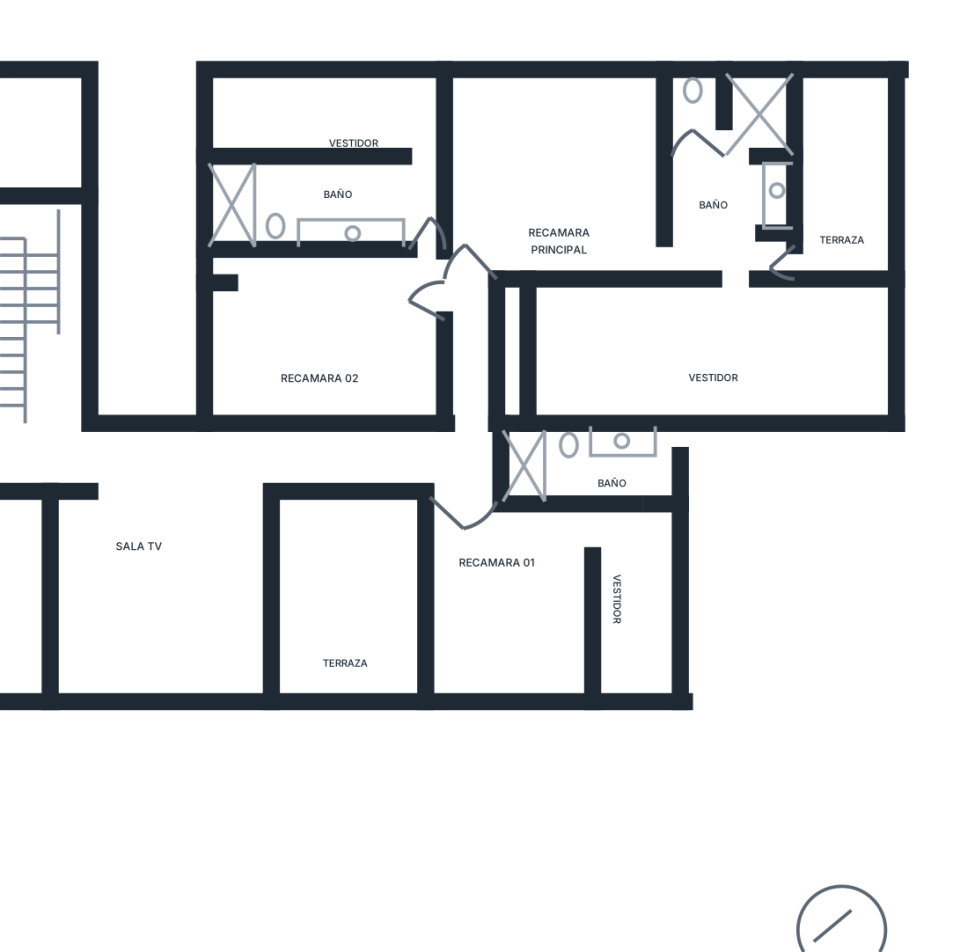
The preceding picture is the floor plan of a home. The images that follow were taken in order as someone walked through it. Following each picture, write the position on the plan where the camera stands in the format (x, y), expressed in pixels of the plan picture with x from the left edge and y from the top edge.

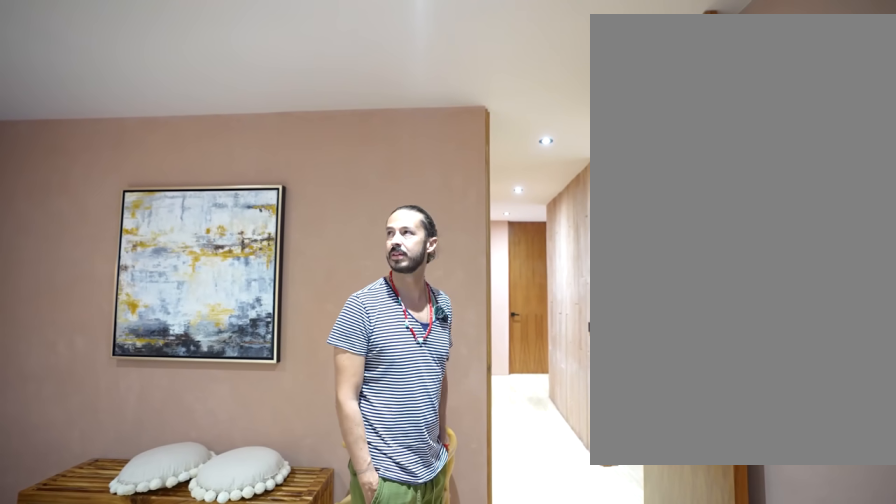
(496, 211)
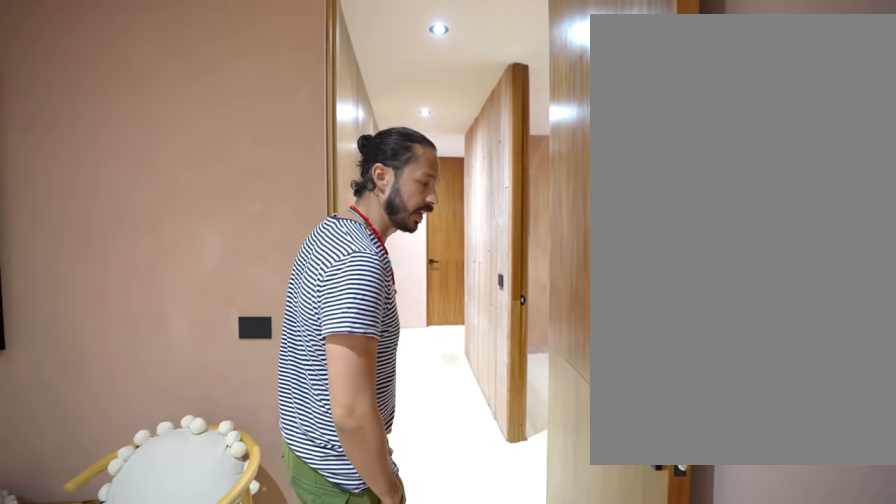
(496, 212)
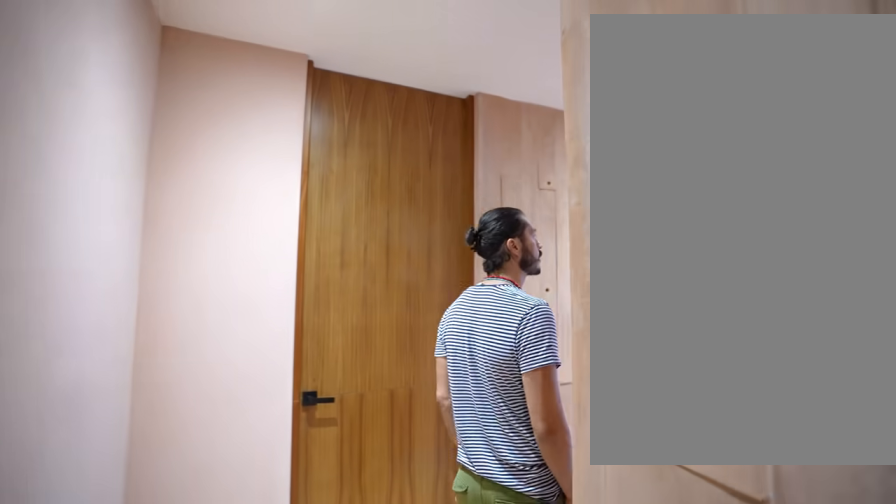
(470, 330)
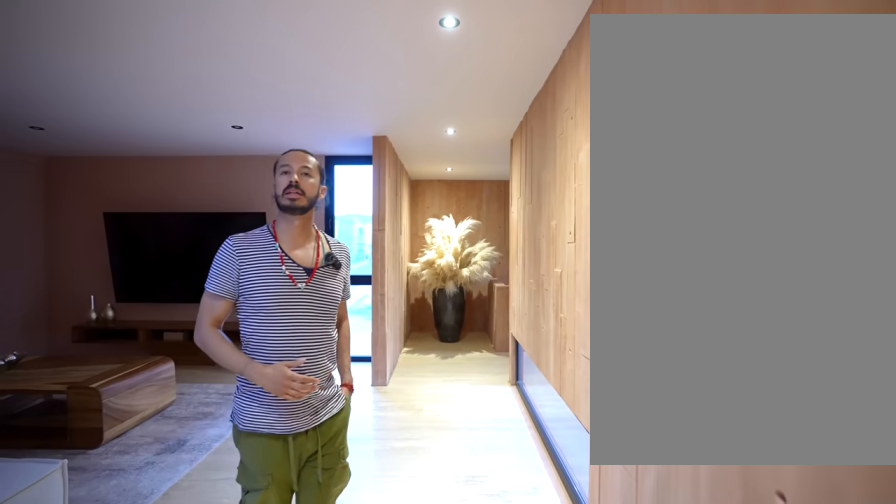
(308, 468)
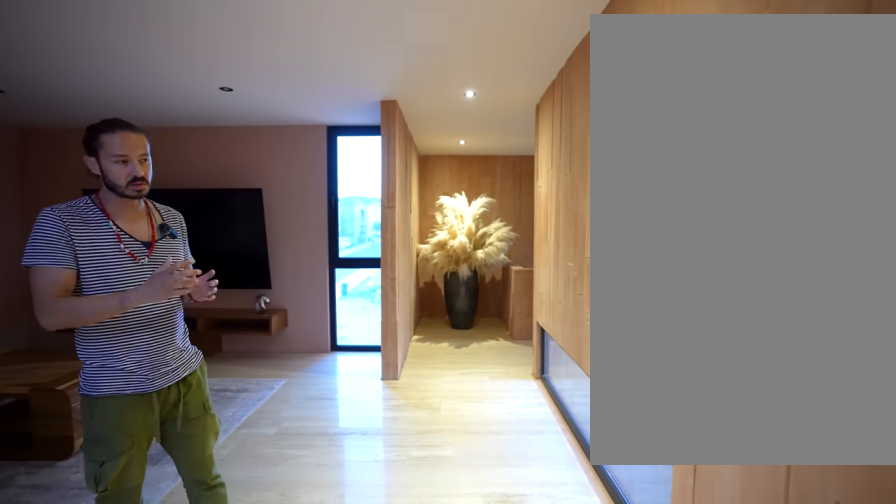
(265, 465)
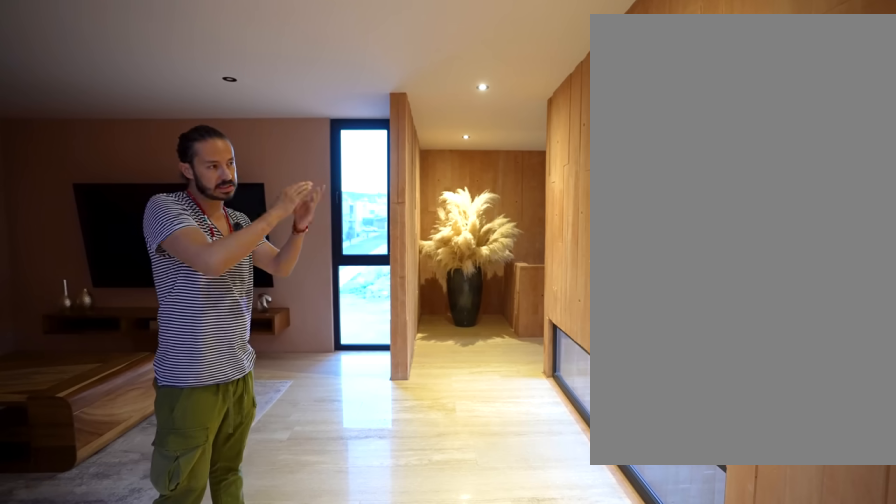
(265, 465)
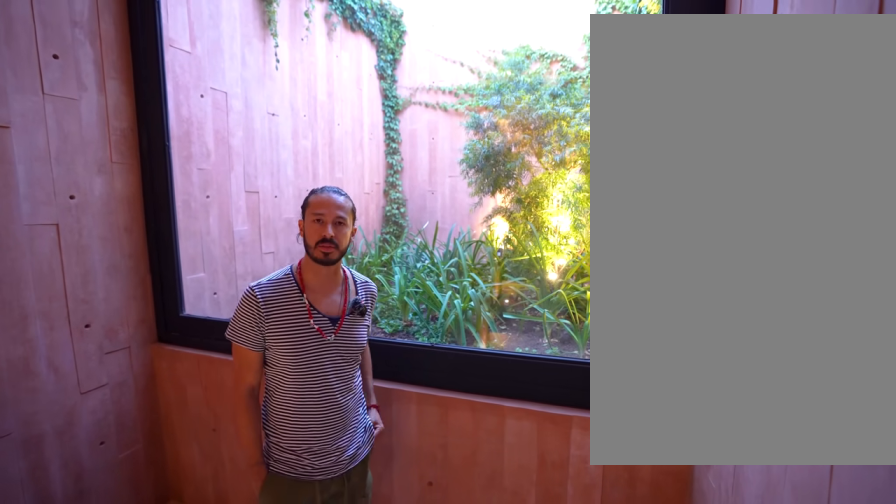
(55, 280)
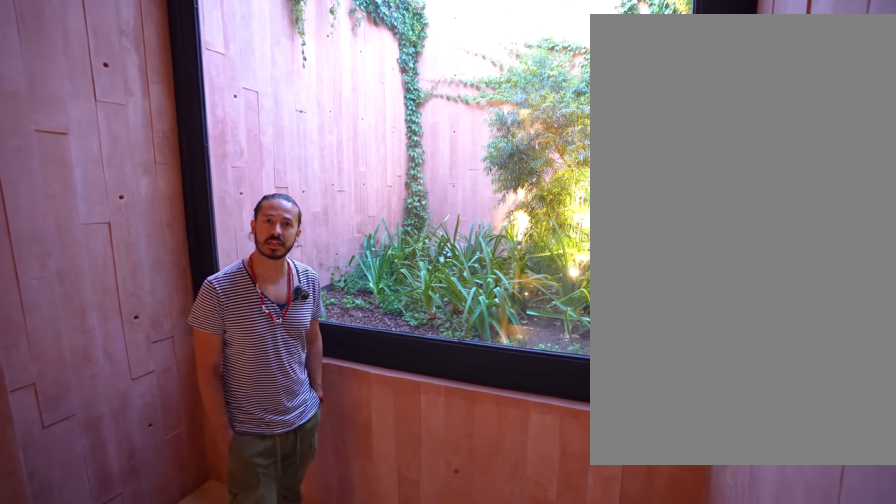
(51, 264)
